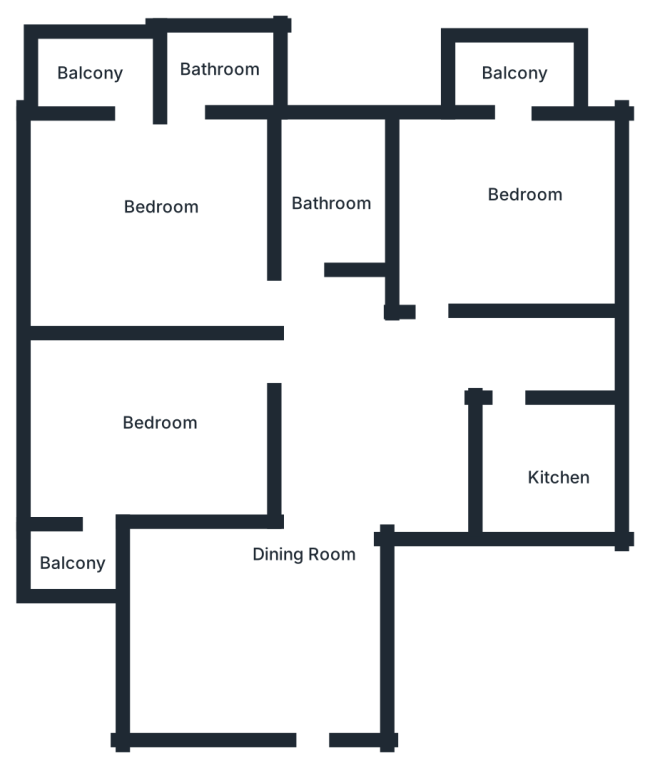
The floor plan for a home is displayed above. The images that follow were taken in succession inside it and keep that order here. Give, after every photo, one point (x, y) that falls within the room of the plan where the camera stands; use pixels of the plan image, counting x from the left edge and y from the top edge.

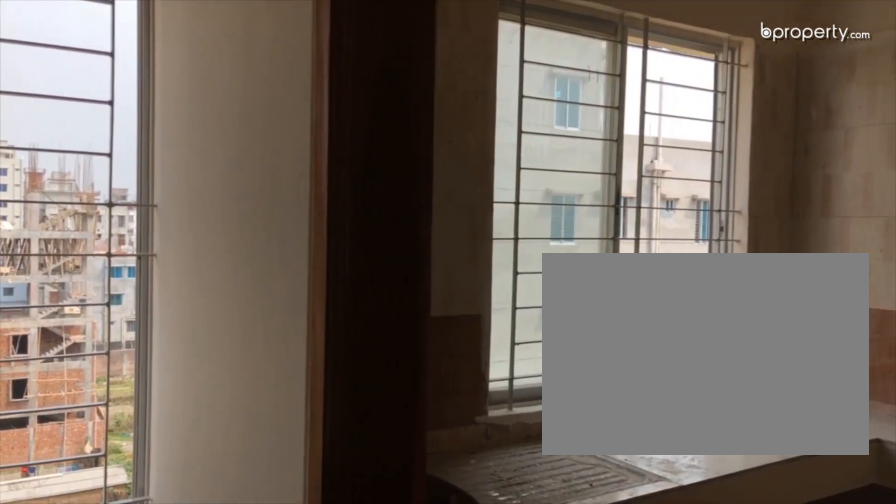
(545, 464)
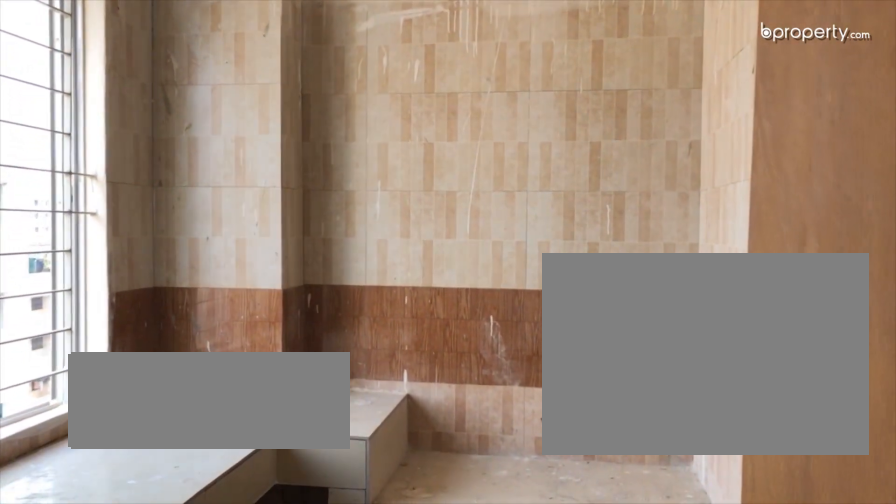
(545, 464)
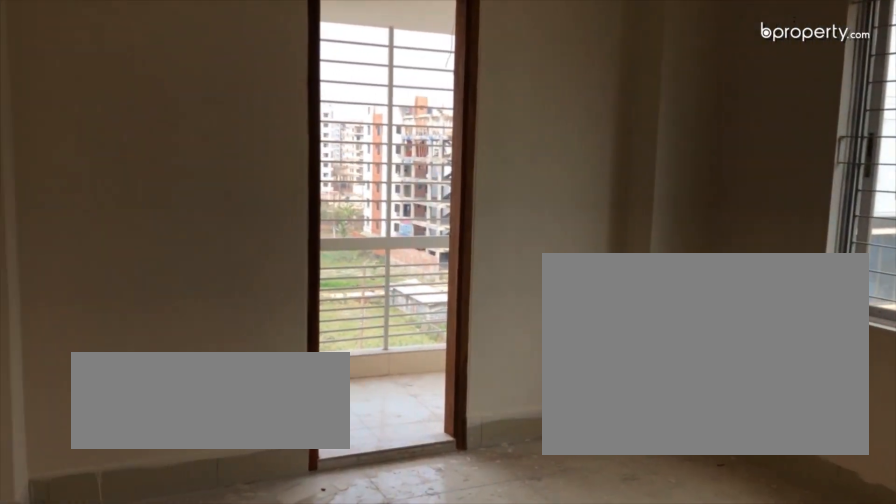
(517, 194)
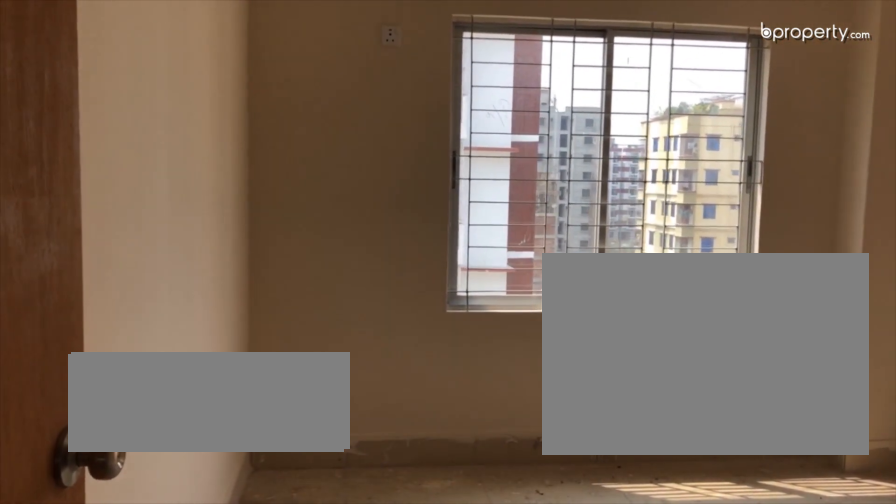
(179, 200)
